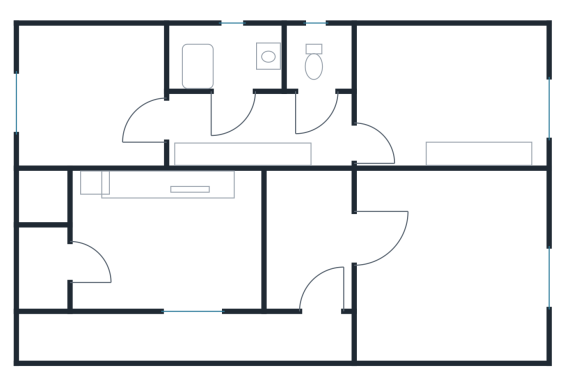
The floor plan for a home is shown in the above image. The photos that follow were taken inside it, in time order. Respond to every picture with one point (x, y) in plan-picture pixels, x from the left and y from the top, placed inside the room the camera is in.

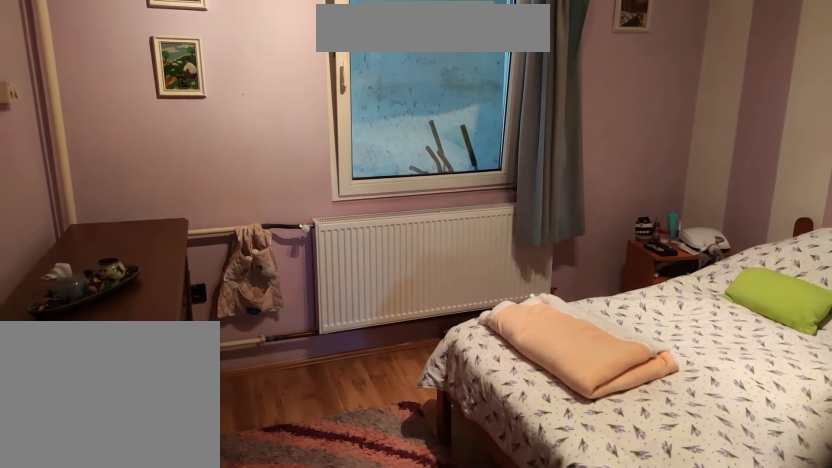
(103, 101)
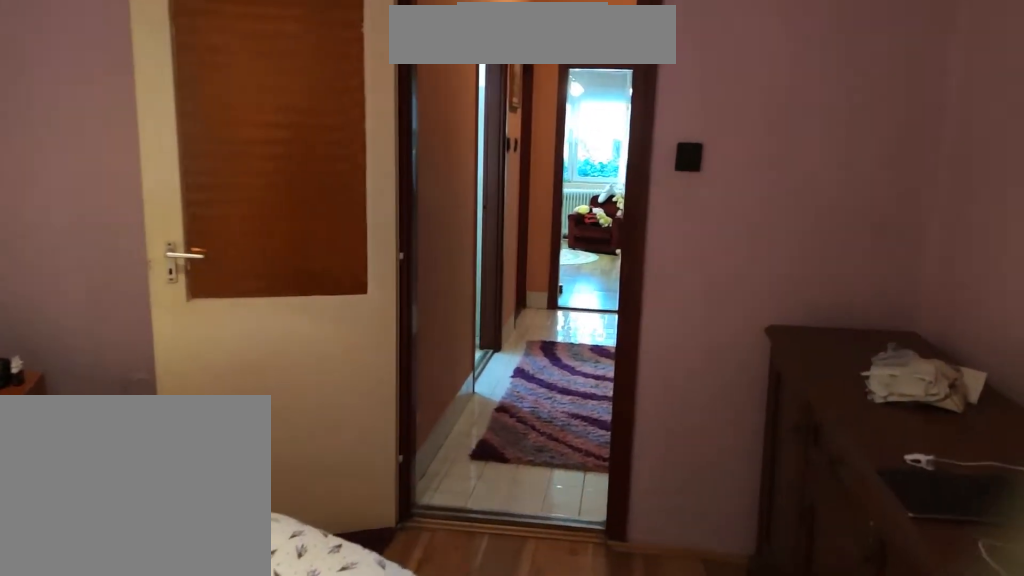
(103, 101)
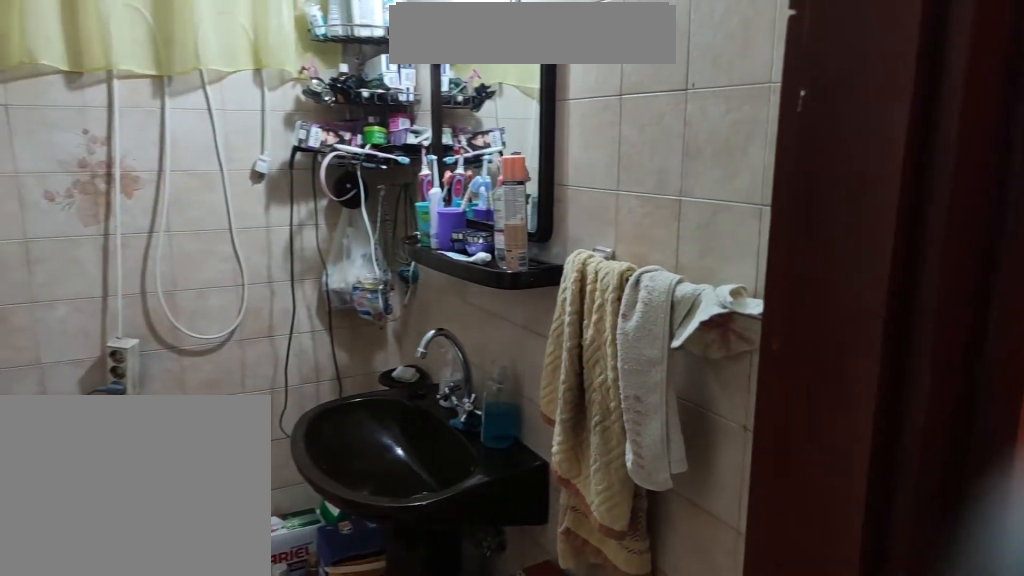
(235, 66)
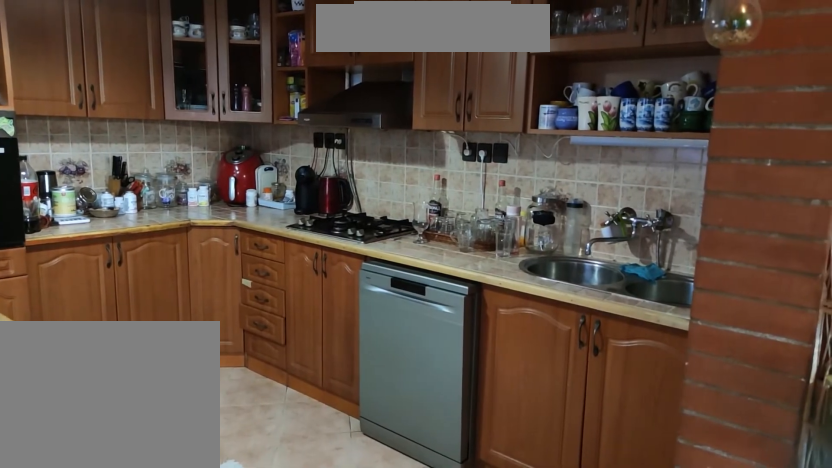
(179, 239)
